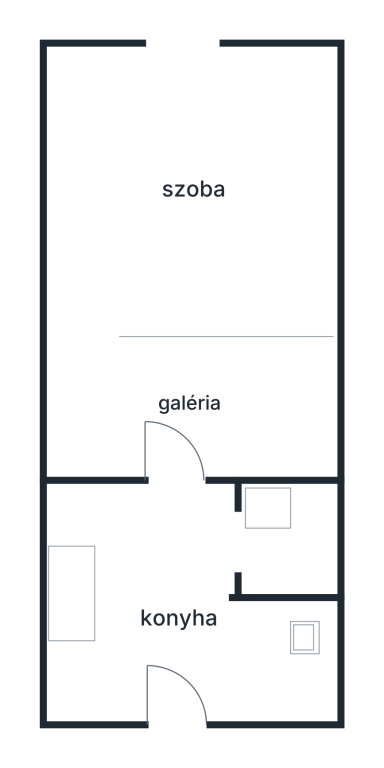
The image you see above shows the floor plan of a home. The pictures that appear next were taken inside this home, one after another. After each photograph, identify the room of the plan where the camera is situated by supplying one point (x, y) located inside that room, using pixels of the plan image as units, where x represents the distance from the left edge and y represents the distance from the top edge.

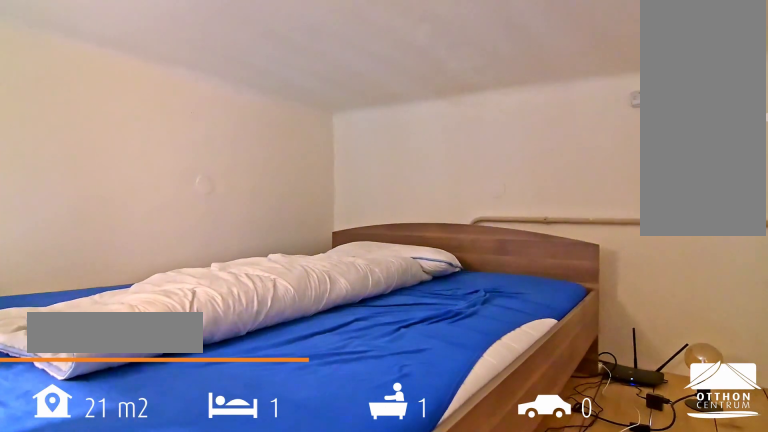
(190, 398)
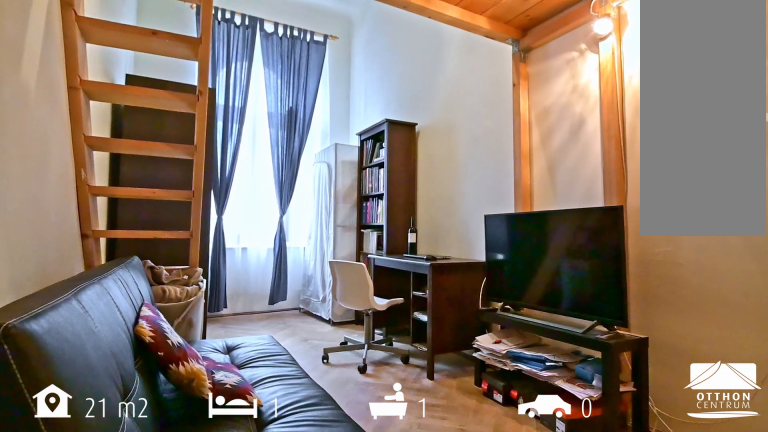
(198, 197)
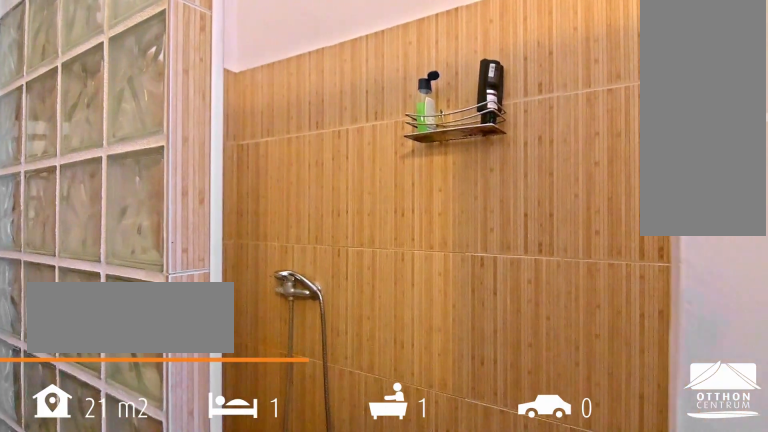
(296, 541)
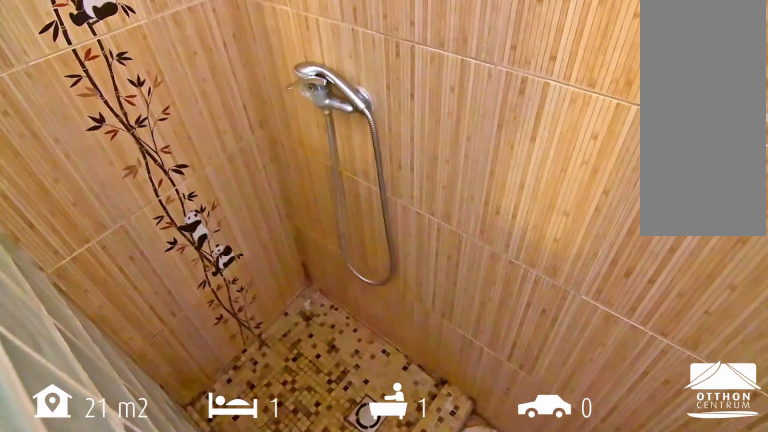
(296, 541)
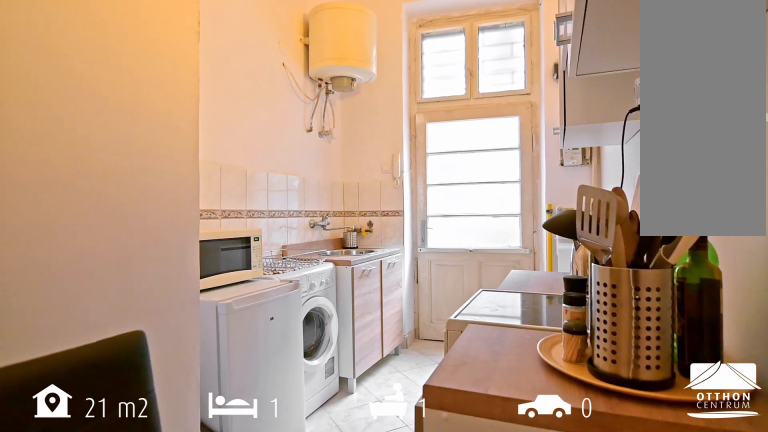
(167, 621)
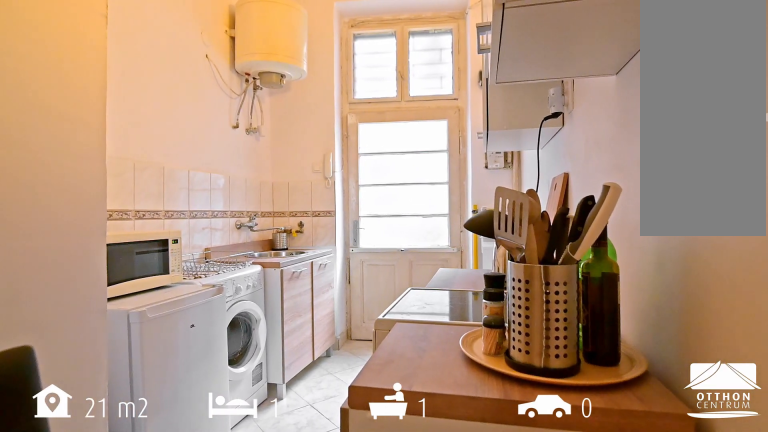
(167, 621)
